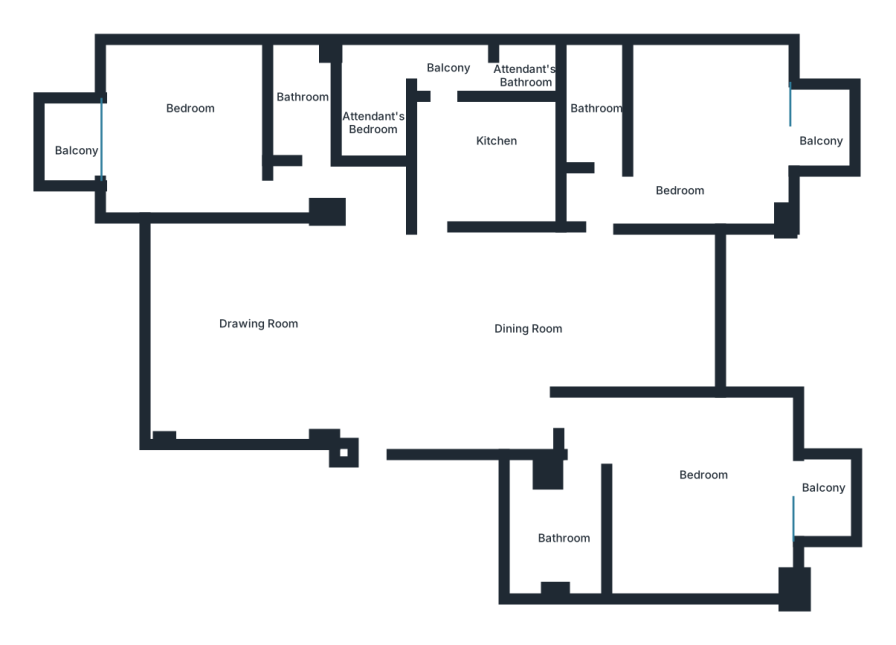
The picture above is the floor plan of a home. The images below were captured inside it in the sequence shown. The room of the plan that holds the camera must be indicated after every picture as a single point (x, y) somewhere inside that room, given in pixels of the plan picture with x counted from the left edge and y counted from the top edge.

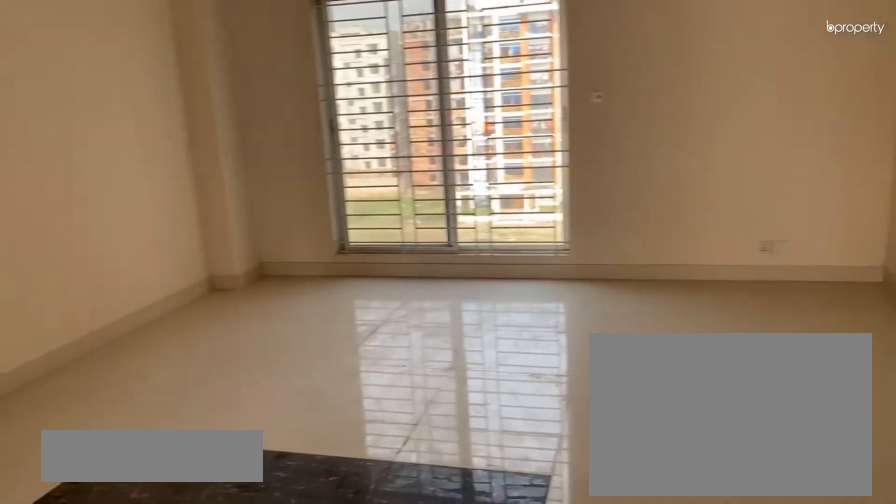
(320, 336)
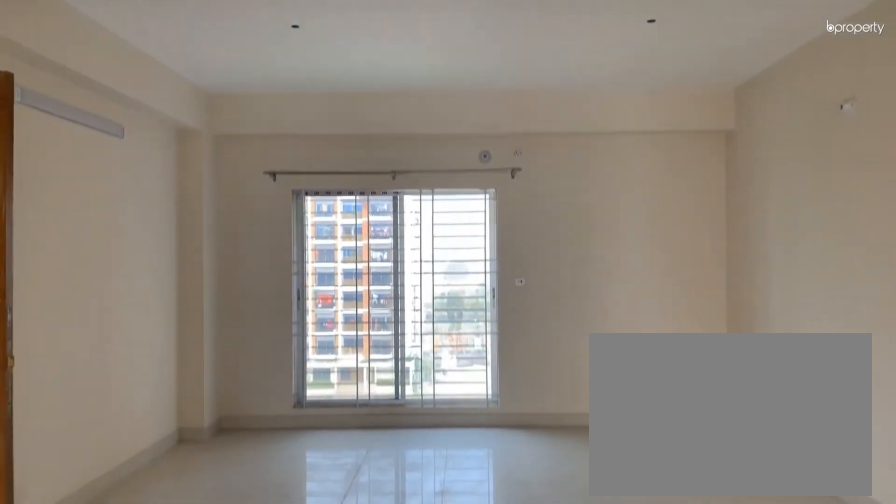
(333, 331)
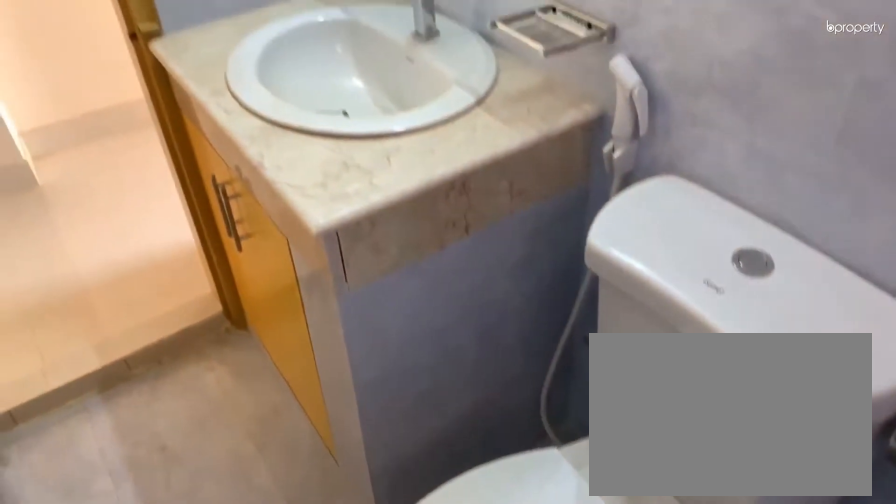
(302, 110)
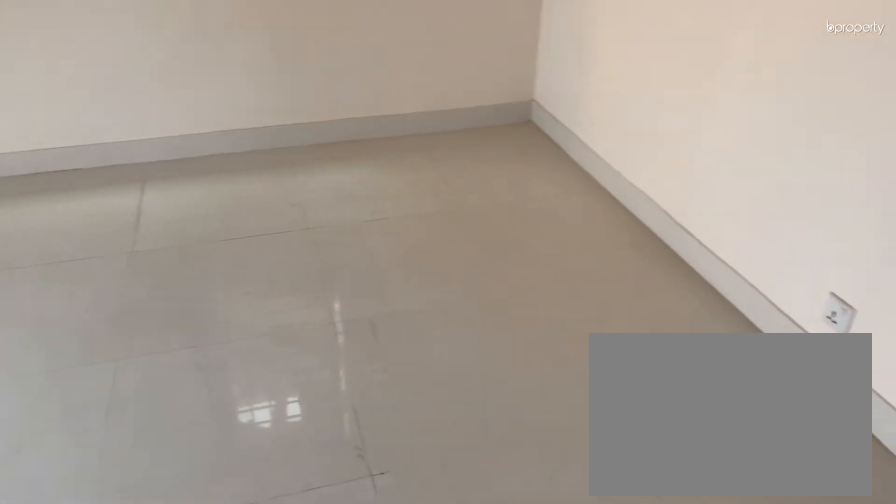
(191, 132)
